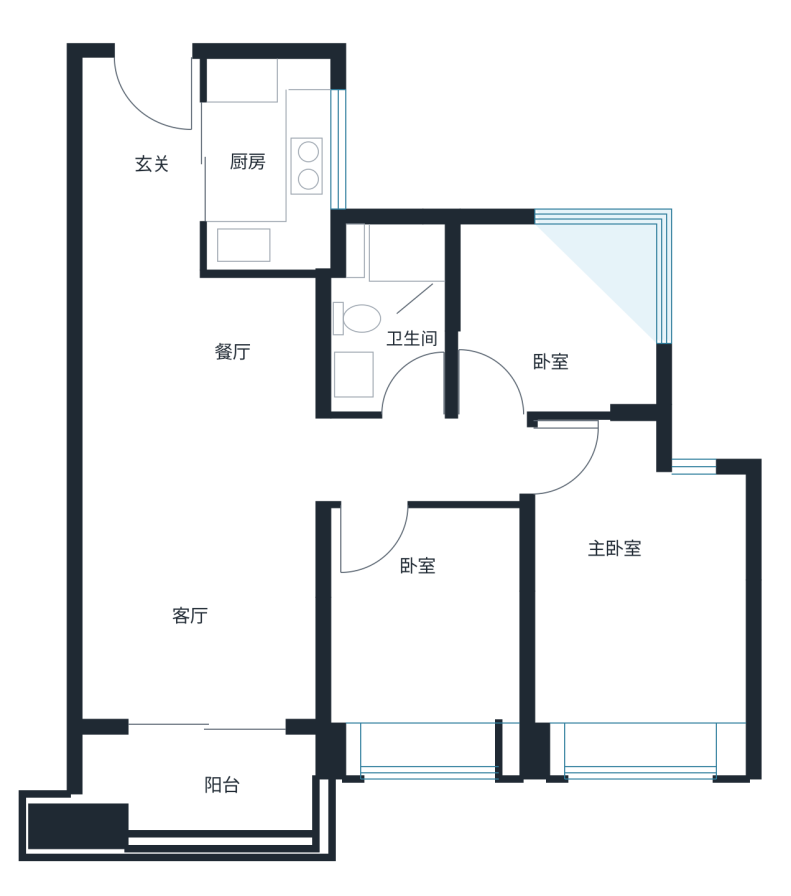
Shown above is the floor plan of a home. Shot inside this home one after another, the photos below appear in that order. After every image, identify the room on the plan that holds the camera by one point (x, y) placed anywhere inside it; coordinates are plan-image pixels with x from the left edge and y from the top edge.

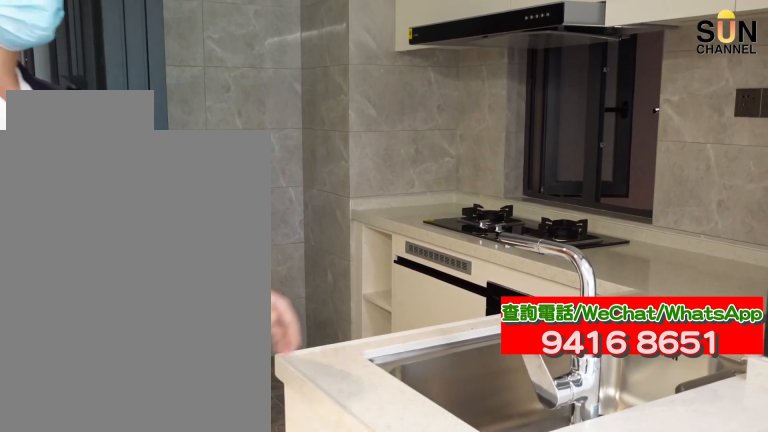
(268, 161)
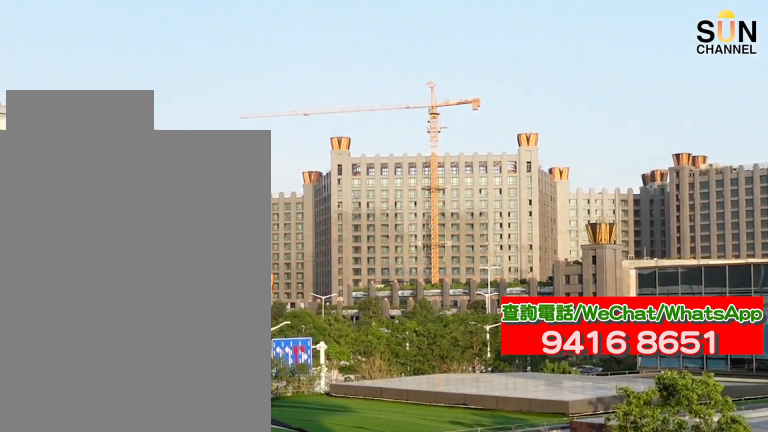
(201, 787)
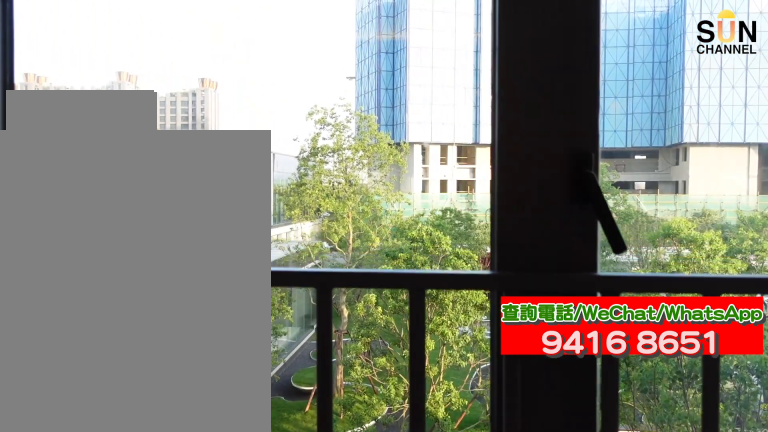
(643, 625)
